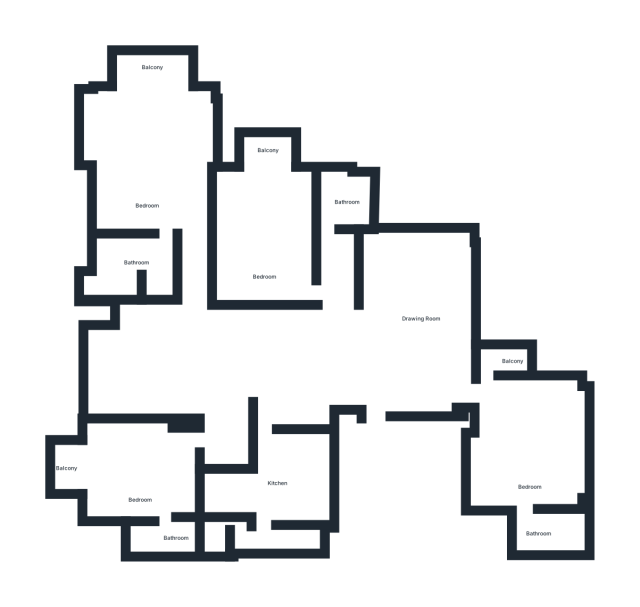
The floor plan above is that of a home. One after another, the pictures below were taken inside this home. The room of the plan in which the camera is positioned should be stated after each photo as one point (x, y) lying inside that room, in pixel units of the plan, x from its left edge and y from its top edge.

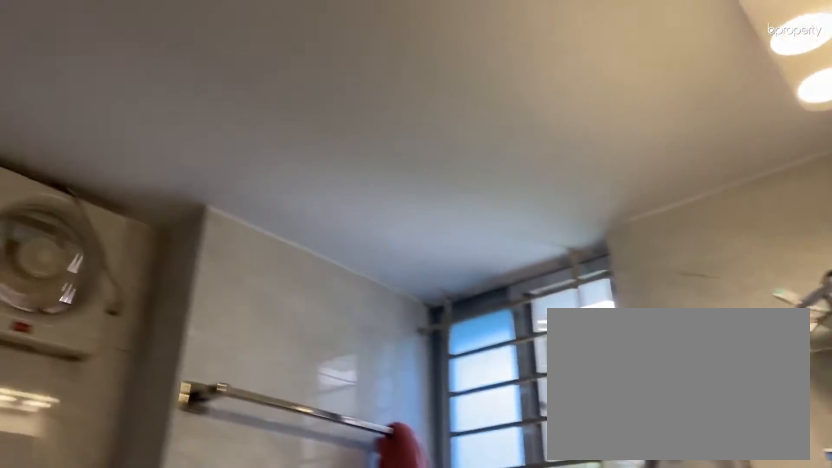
(347, 193)
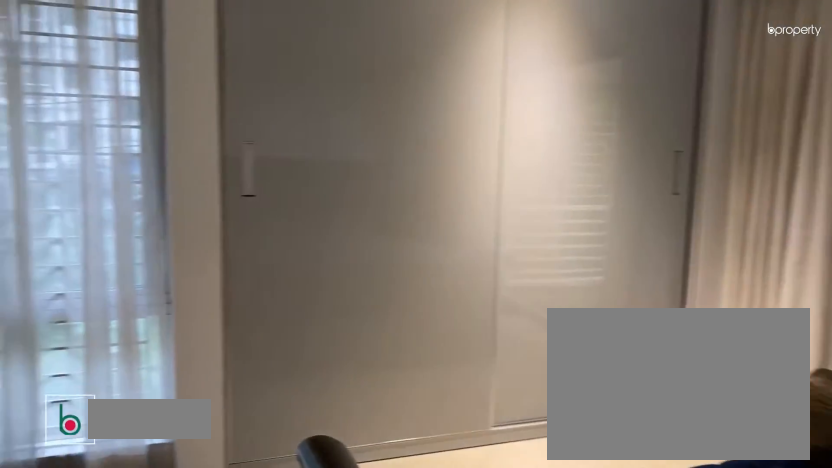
(149, 189)
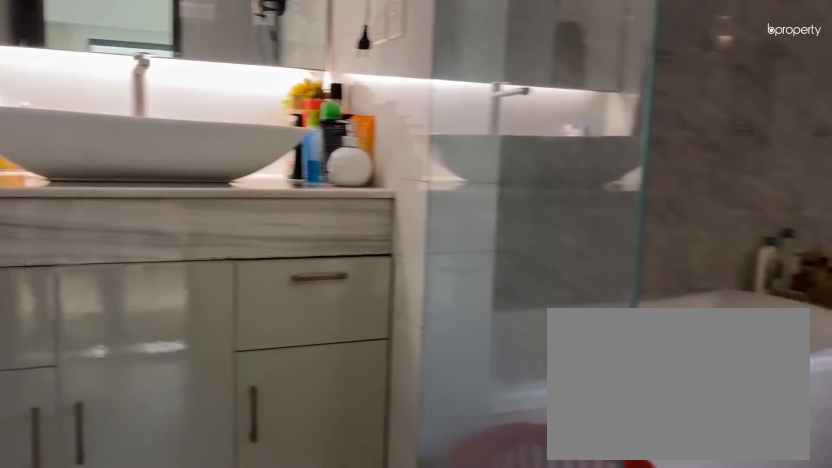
(134, 263)
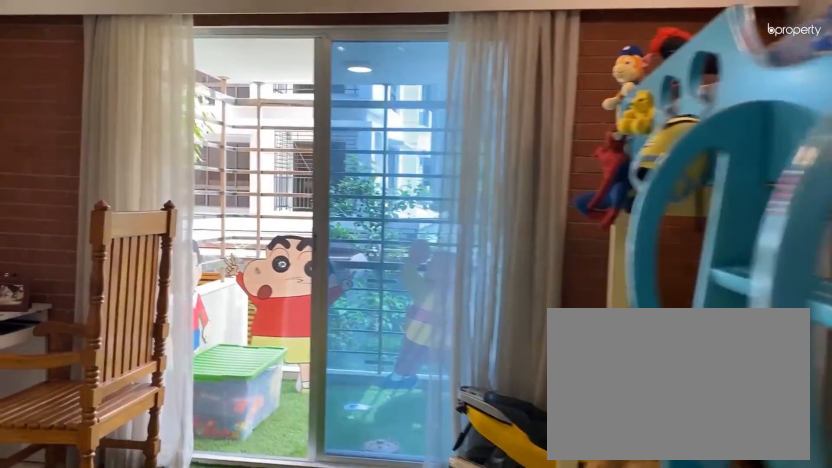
(174, 449)
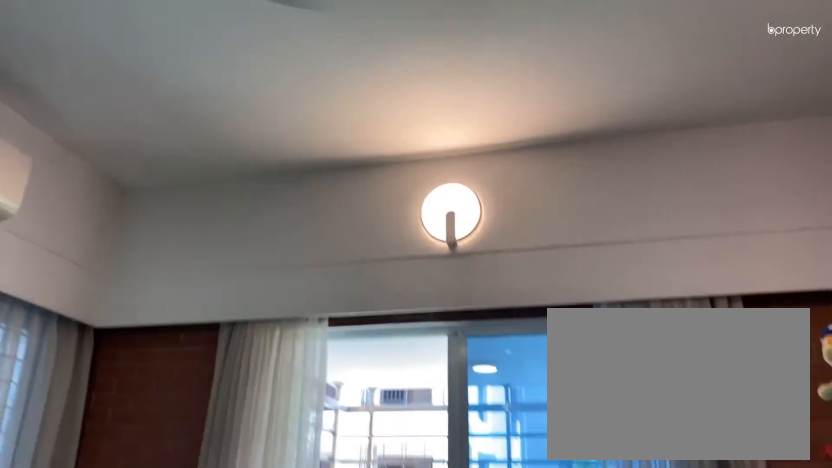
(142, 477)
